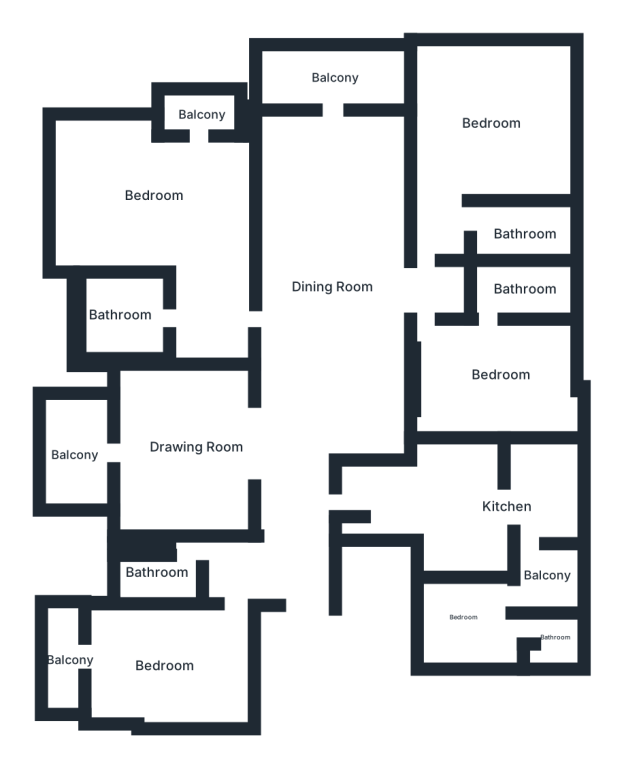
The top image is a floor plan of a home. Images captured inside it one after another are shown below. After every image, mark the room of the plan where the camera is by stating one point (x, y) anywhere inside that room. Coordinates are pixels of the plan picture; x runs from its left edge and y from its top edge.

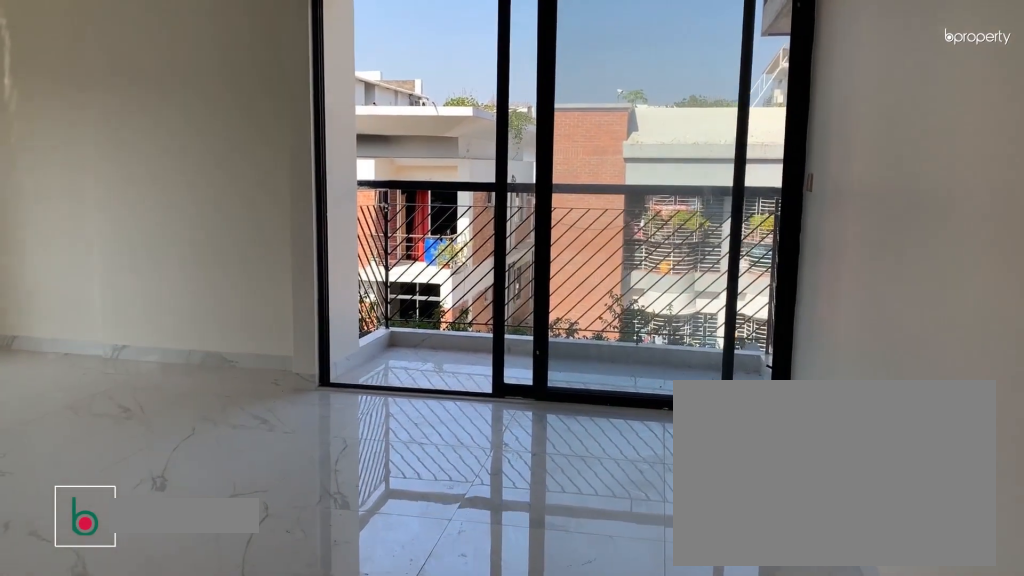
(157, 201)
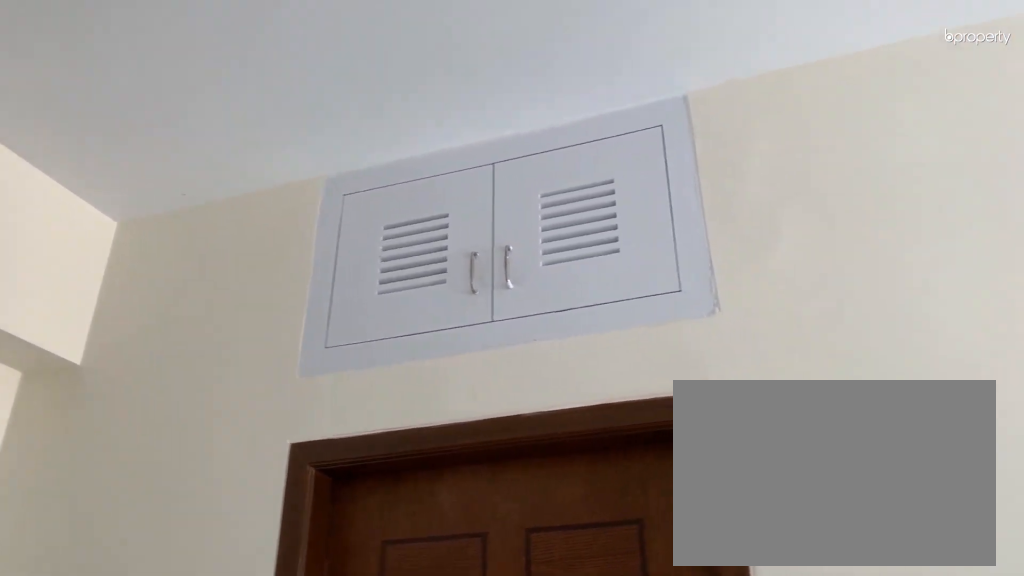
(157, 200)
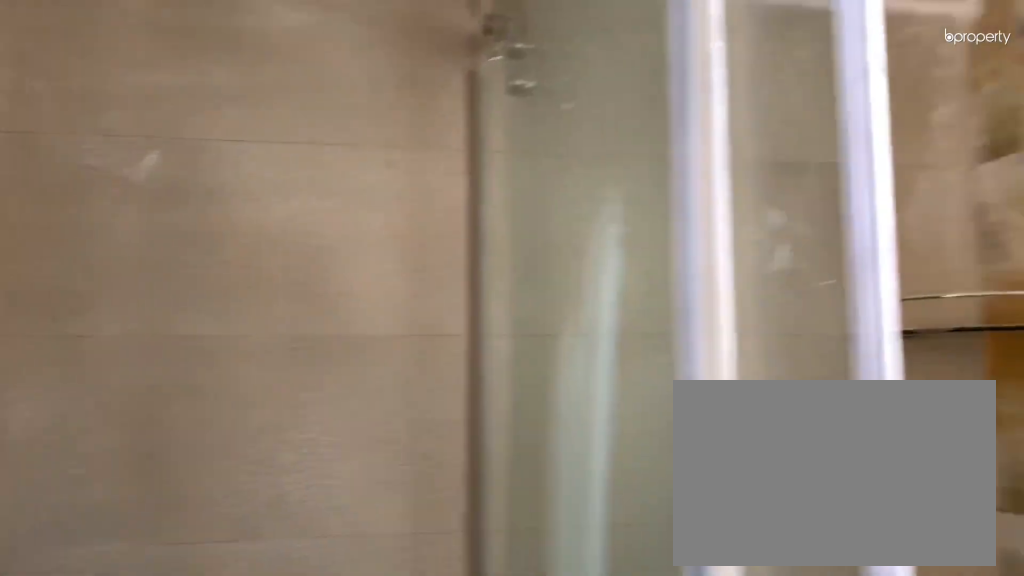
(119, 322)
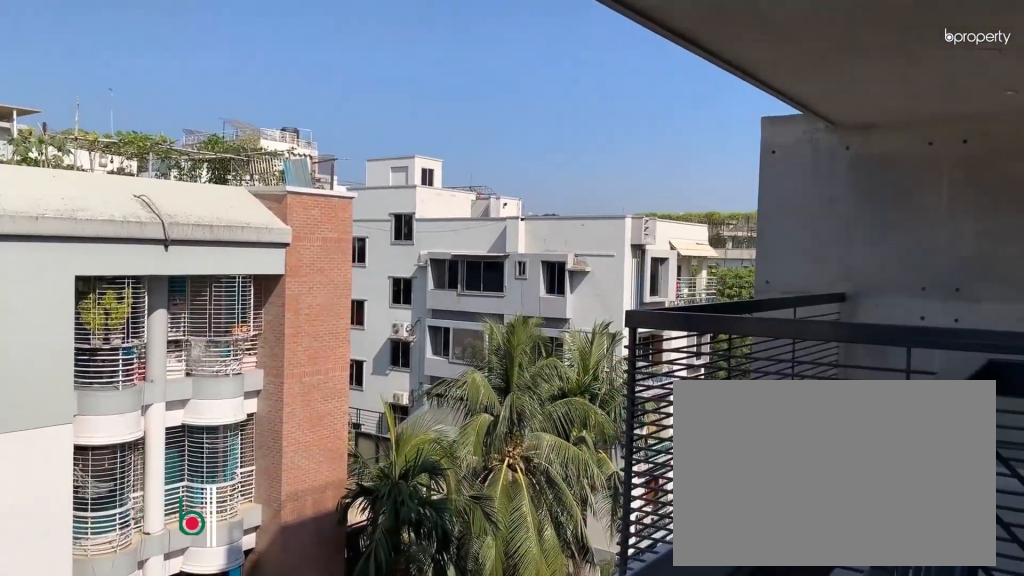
(200, 110)
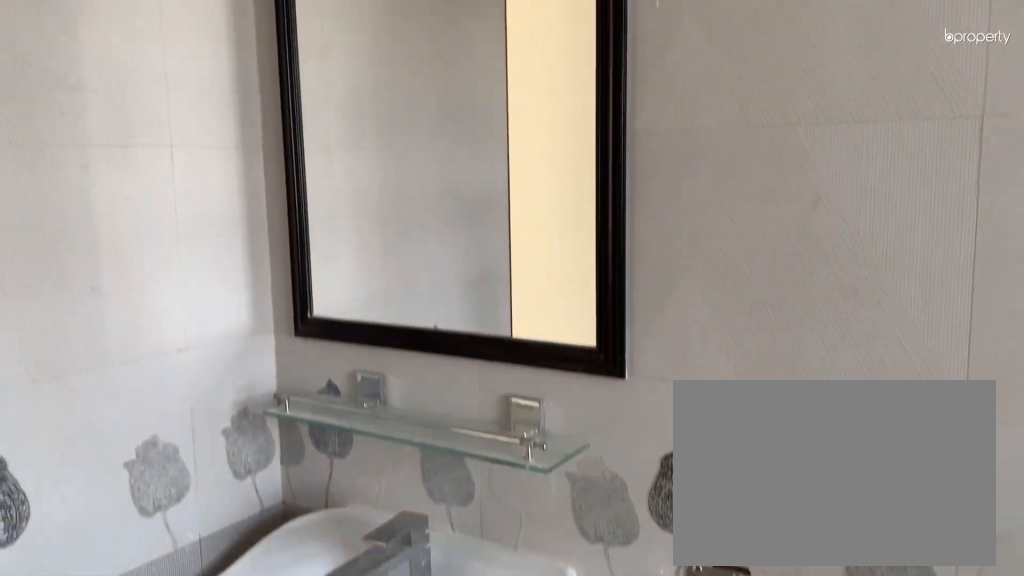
(147, 565)
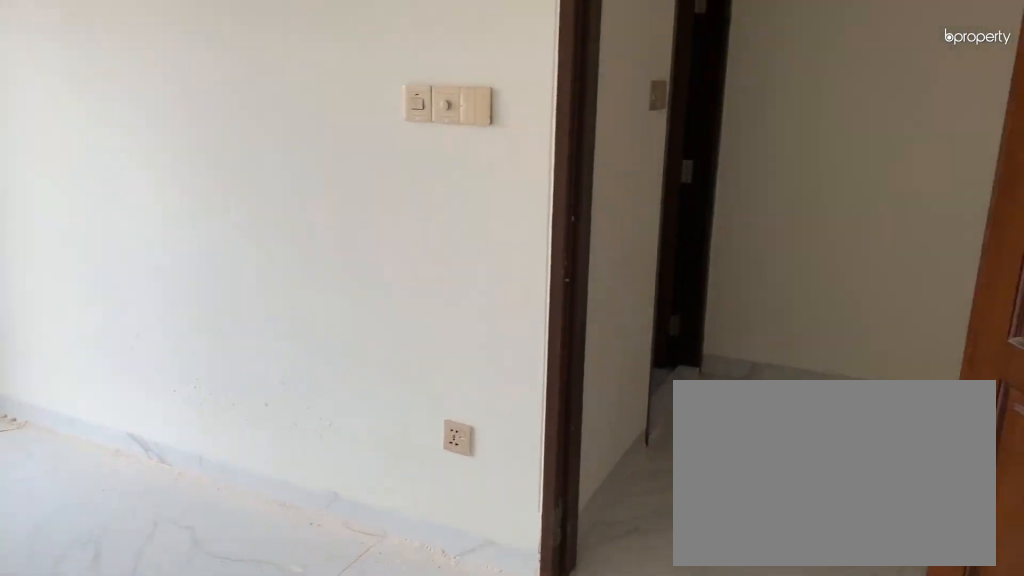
(173, 665)
